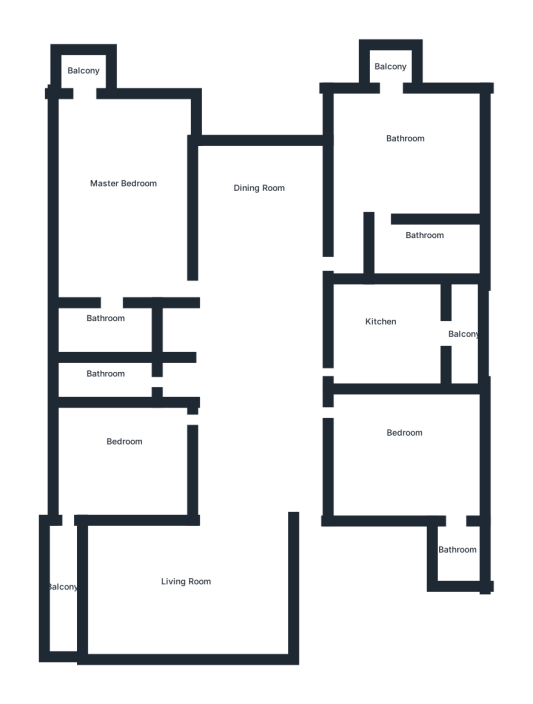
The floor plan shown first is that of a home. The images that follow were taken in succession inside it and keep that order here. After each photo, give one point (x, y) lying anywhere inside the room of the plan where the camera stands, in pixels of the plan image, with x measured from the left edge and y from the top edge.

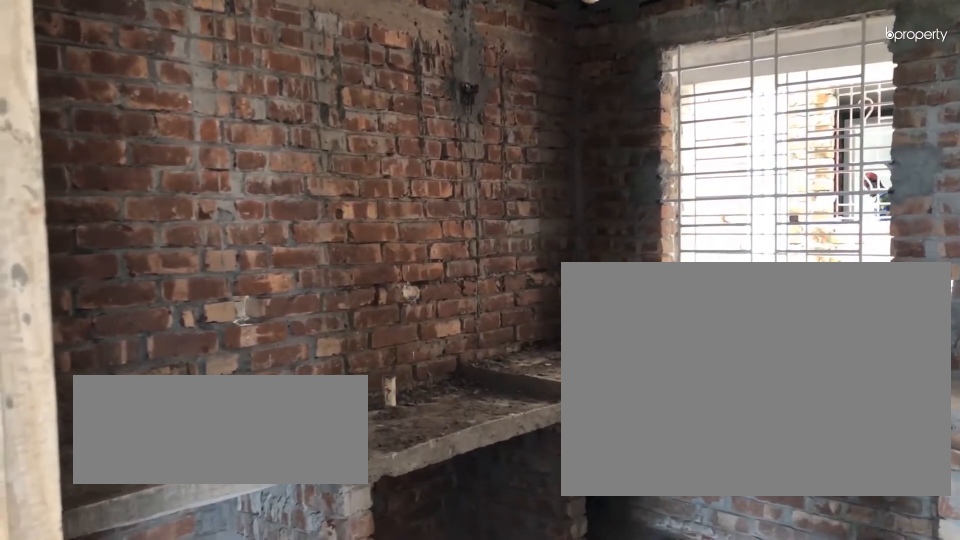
(387, 338)
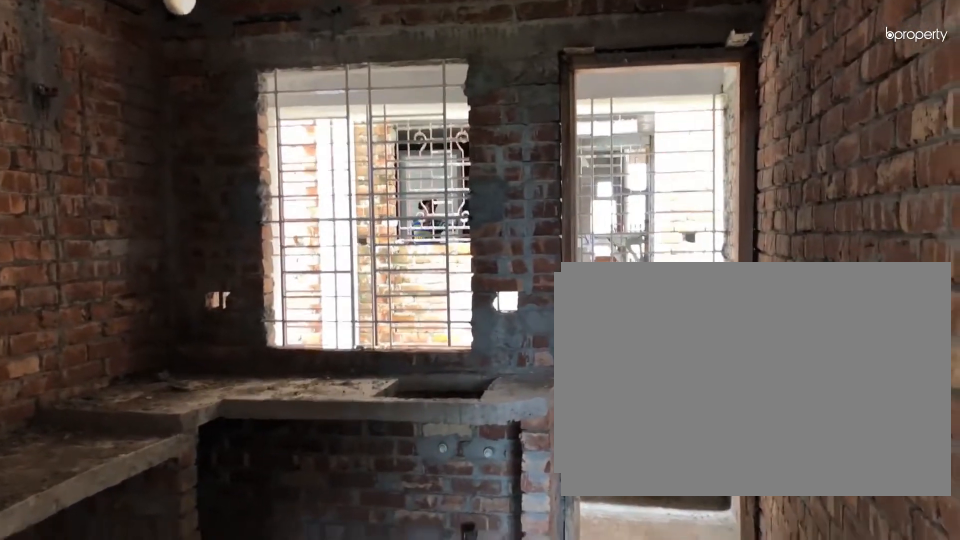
(387, 338)
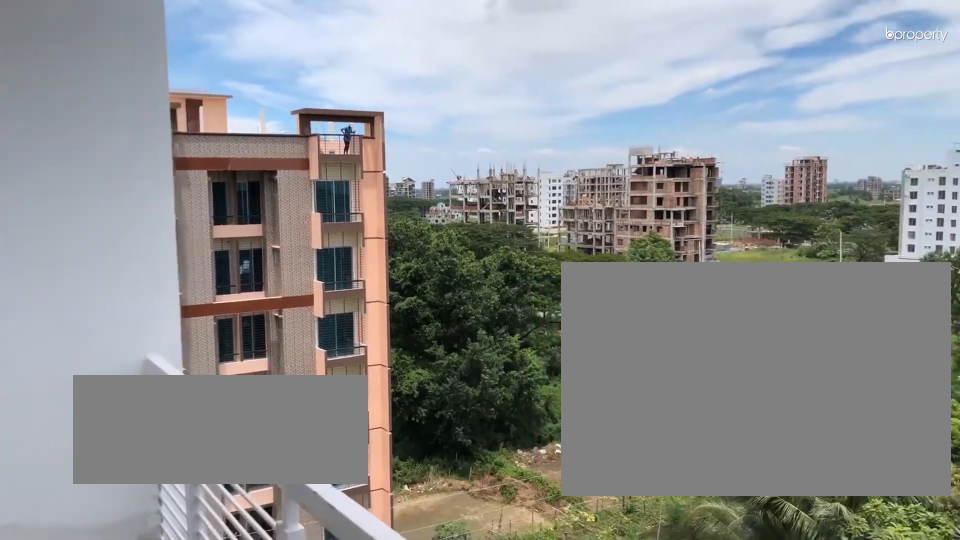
(58, 583)
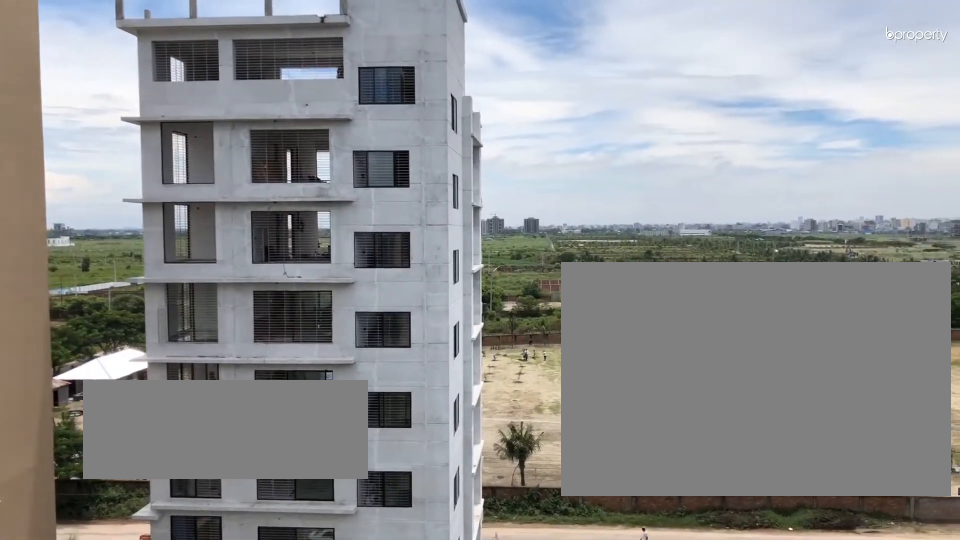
(82, 78)
